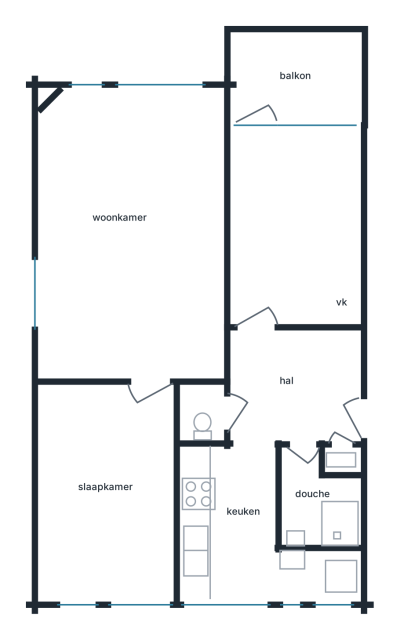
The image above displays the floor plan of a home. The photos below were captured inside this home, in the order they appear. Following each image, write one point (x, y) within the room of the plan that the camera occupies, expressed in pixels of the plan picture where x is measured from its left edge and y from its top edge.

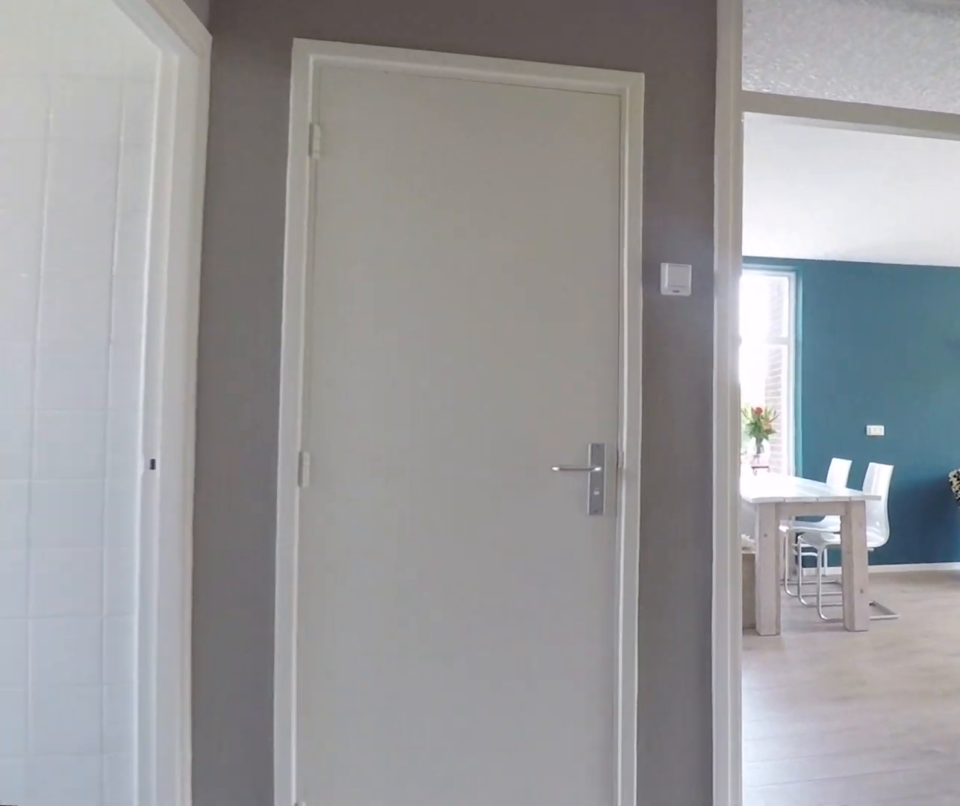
(294, 386)
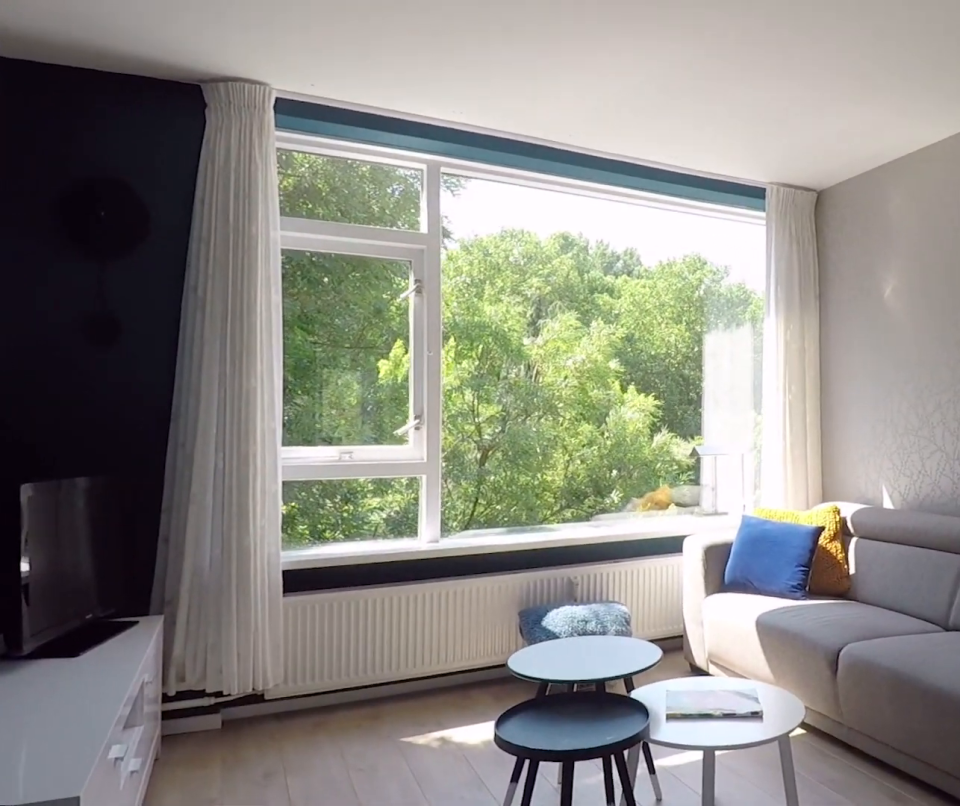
(132, 235)
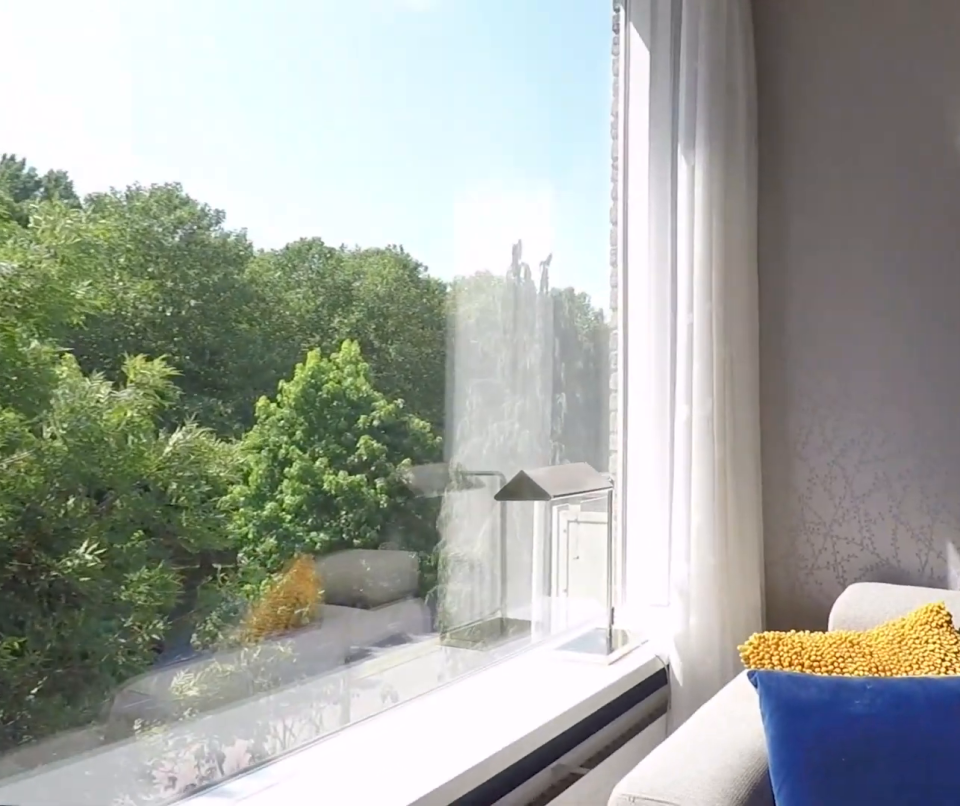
(132, 235)
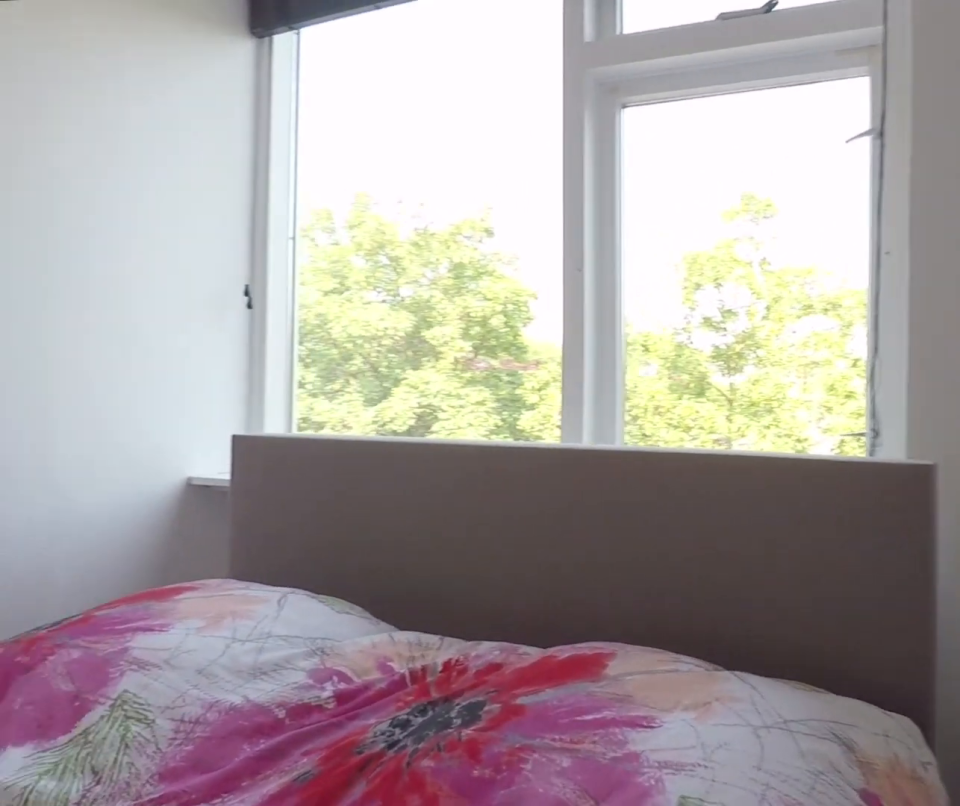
(108, 492)
